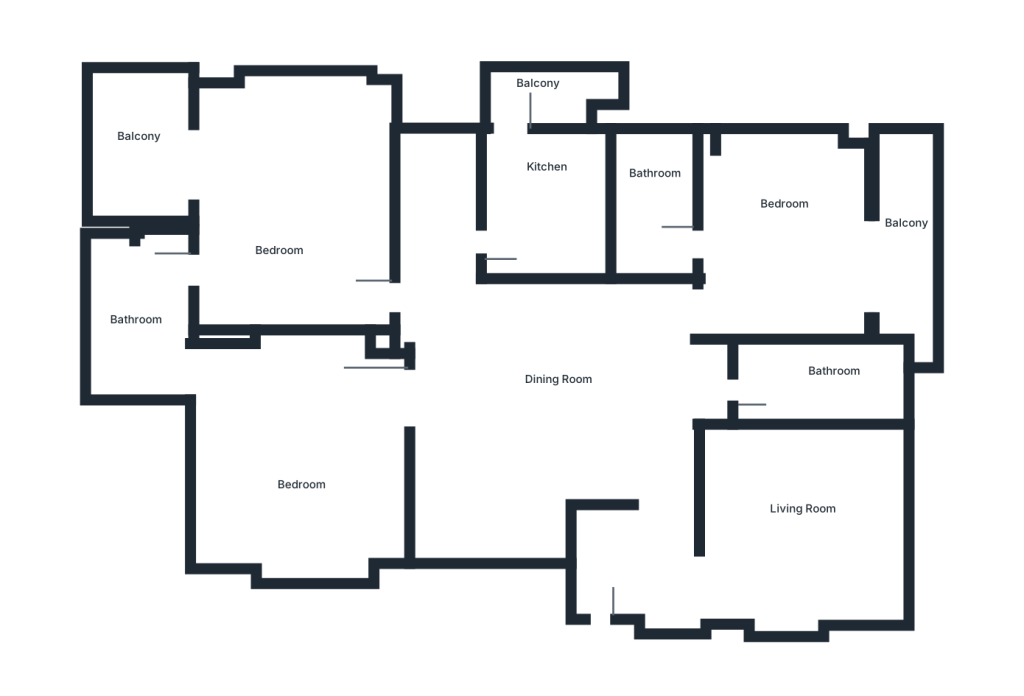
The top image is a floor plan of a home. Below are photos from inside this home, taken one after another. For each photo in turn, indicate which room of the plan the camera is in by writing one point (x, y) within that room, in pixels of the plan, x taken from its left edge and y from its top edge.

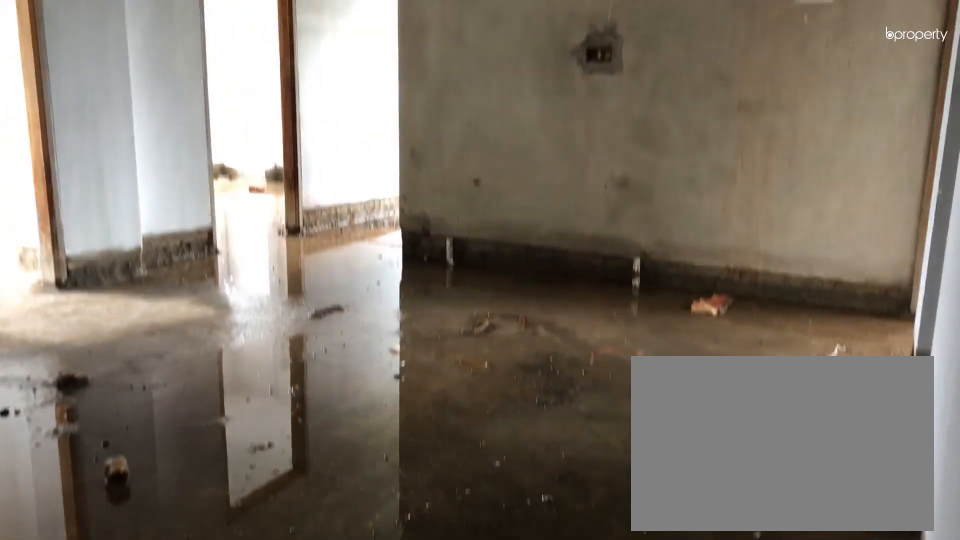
(556, 412)
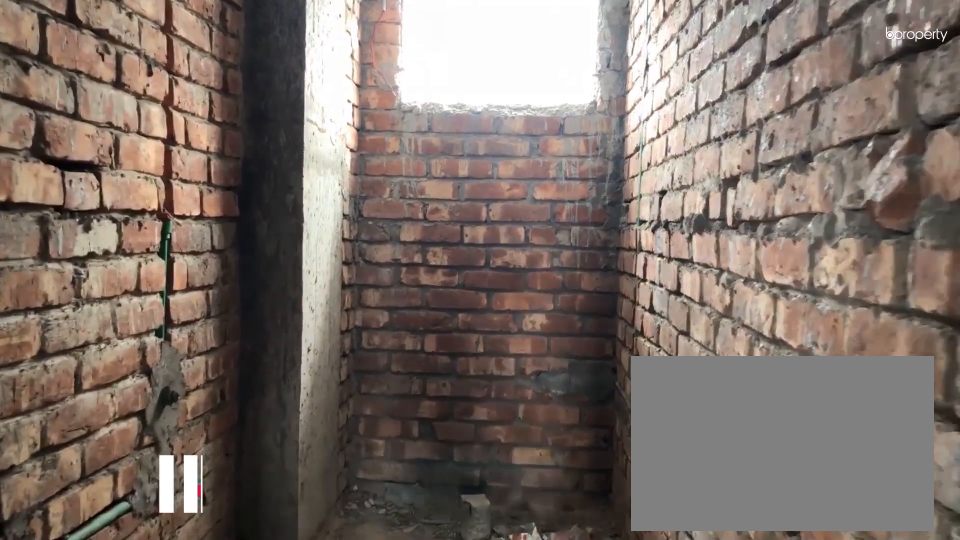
(834, 386)
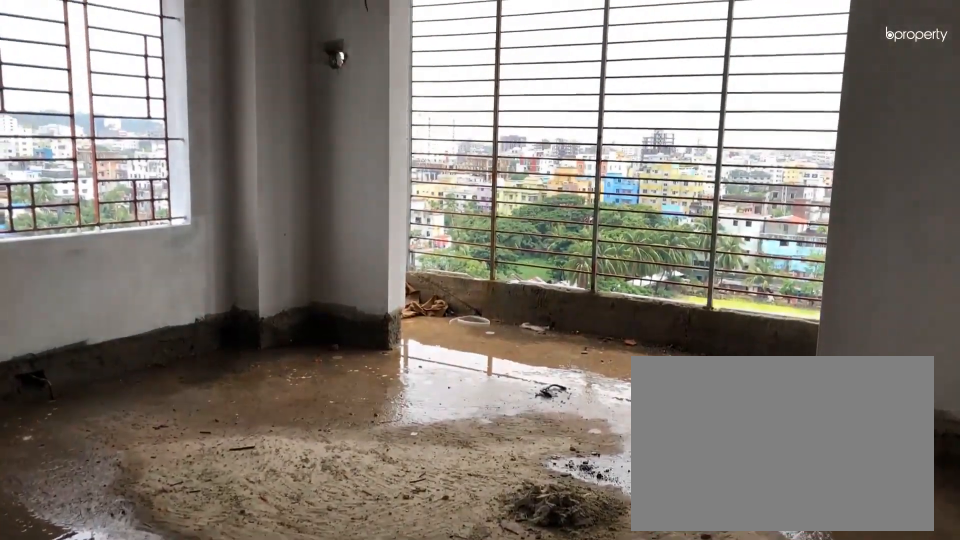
(791, 227)
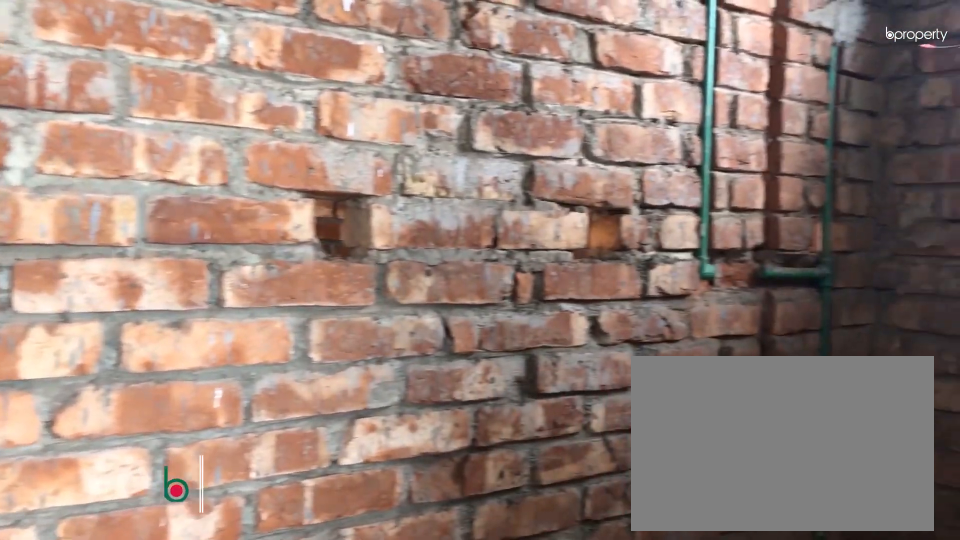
(654, 182)
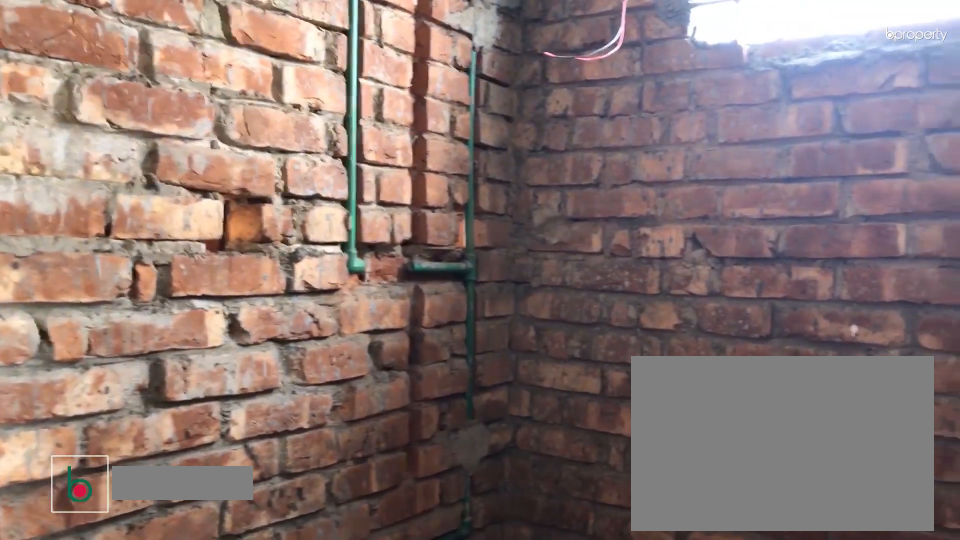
(654, 182)
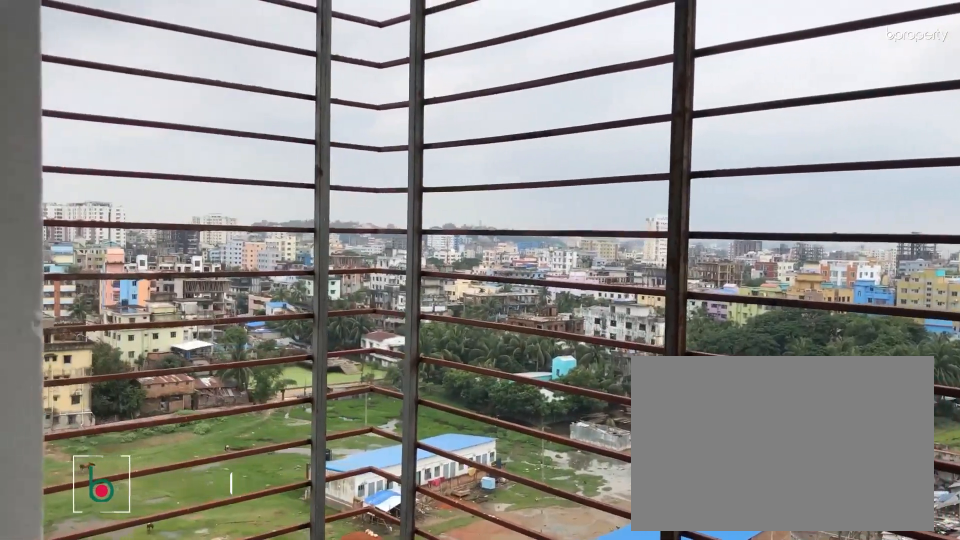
(915, 245)
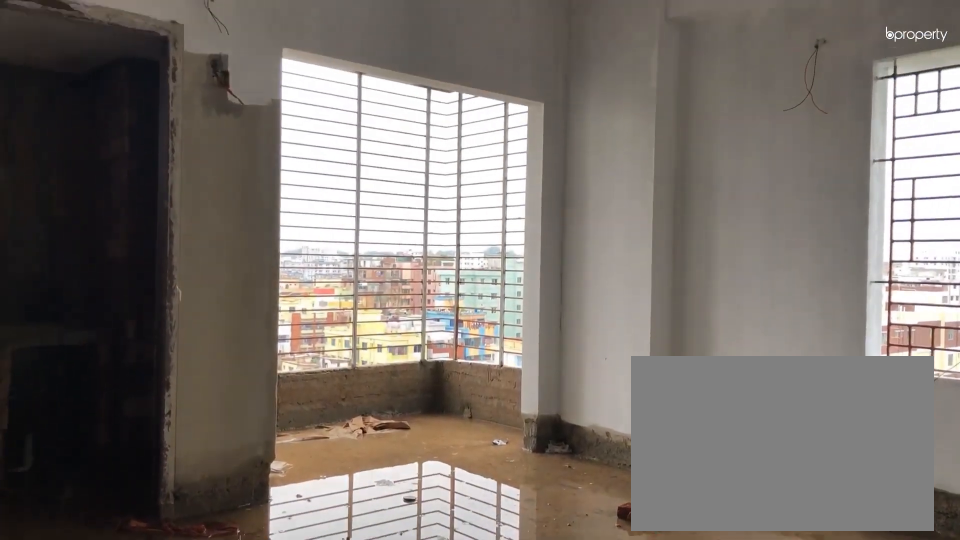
(274, 218)
